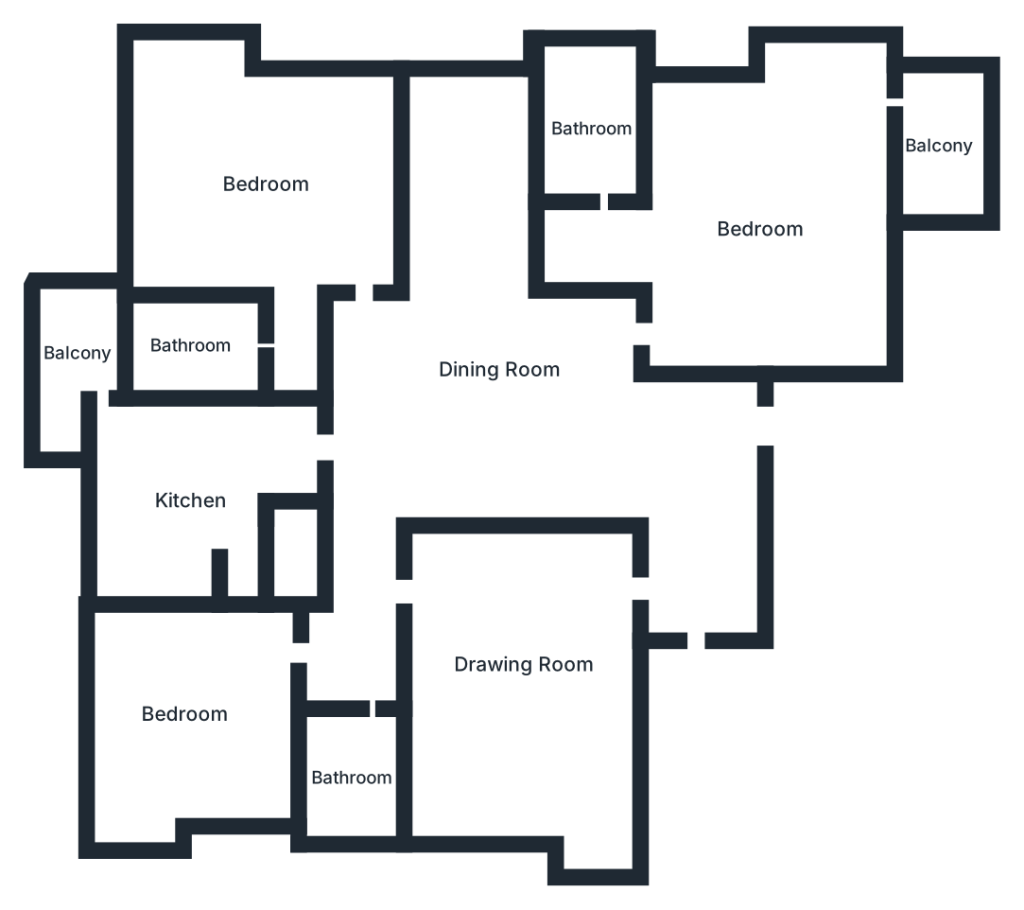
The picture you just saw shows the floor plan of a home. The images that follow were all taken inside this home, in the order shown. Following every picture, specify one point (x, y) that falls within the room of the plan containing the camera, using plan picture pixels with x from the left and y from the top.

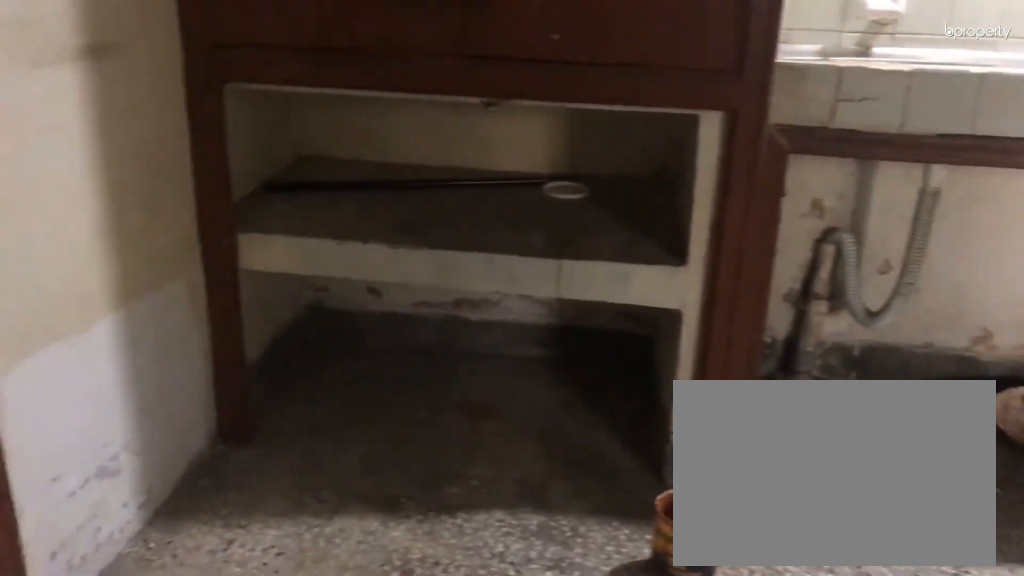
(184, 512)
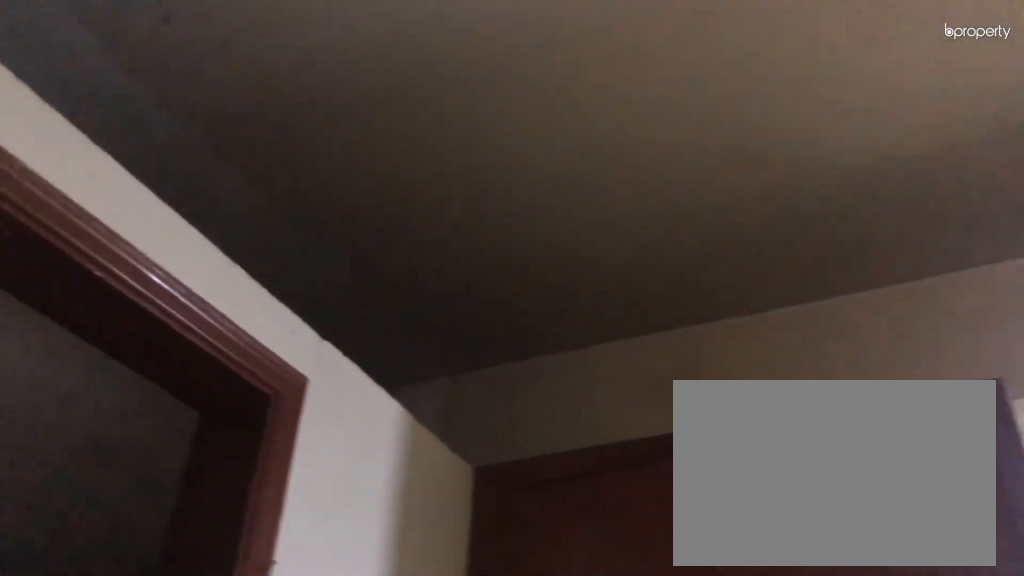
(184, 512)
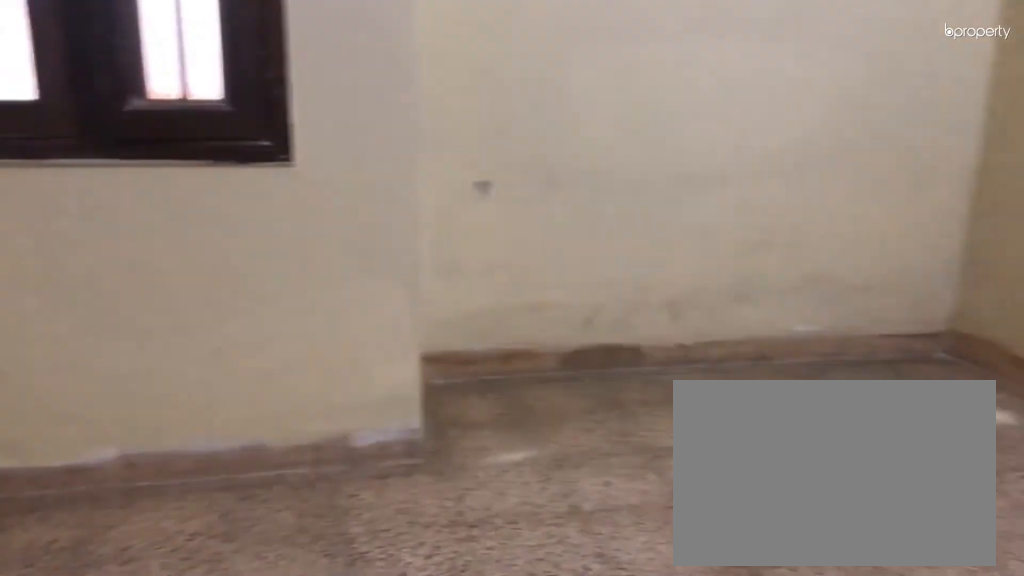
(191, 712)
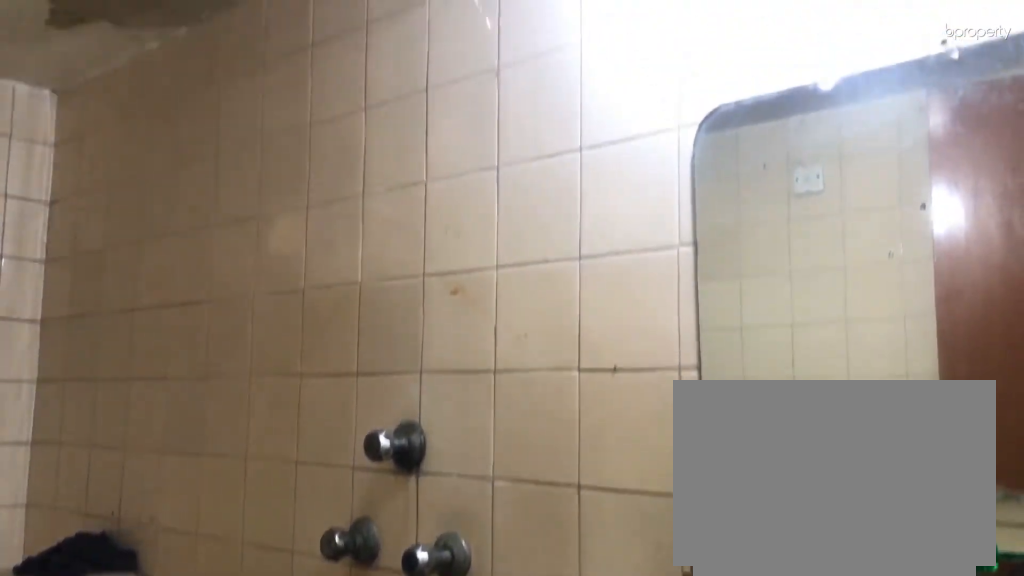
(351, 779)
